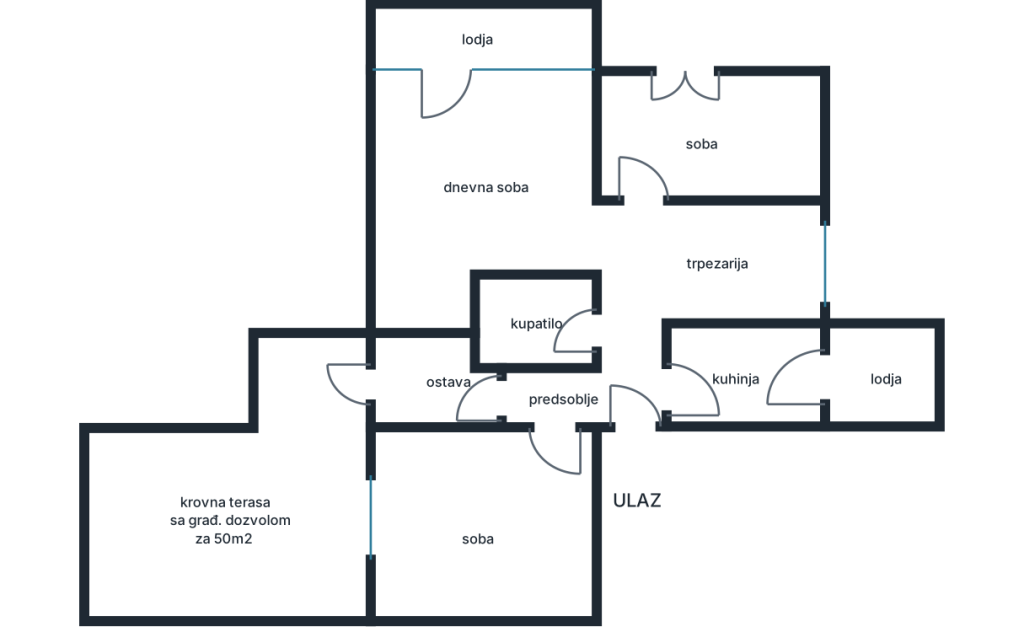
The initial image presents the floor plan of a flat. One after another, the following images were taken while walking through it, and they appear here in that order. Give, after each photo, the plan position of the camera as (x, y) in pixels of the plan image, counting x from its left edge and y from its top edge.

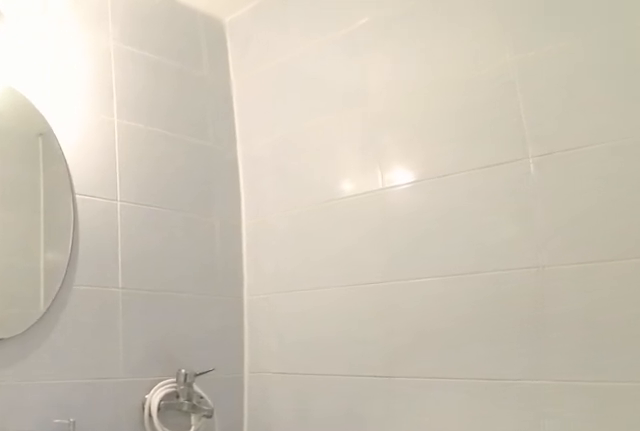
(572, 343)
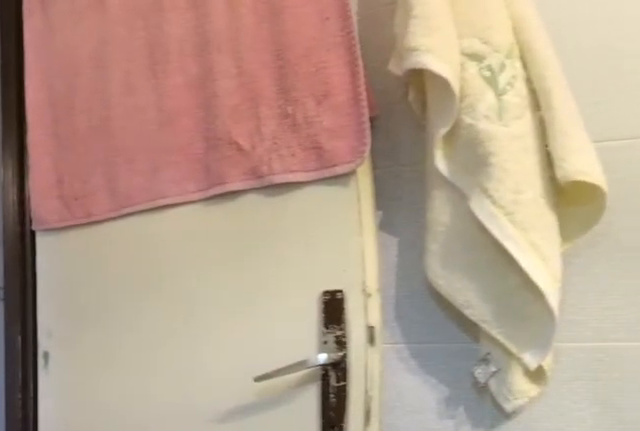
(486, 323)
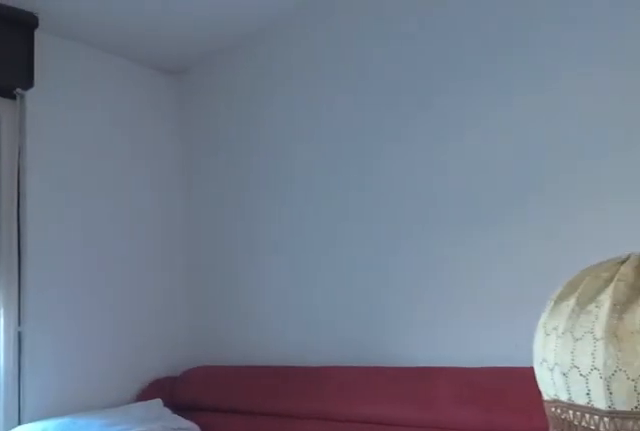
(632, 212)
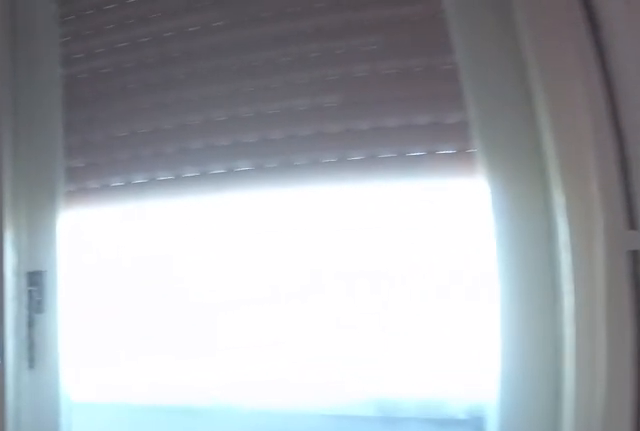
(718, 133)
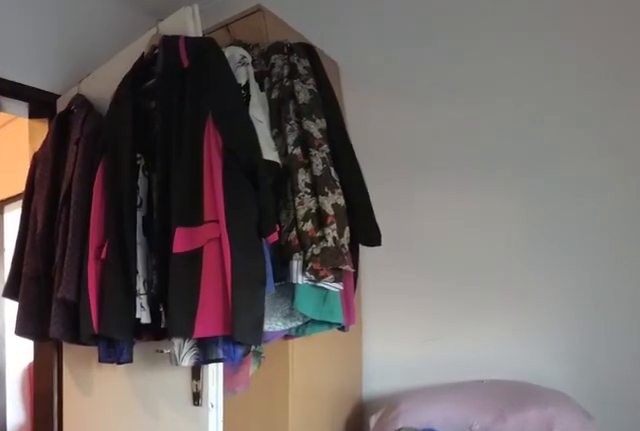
(693, 123)
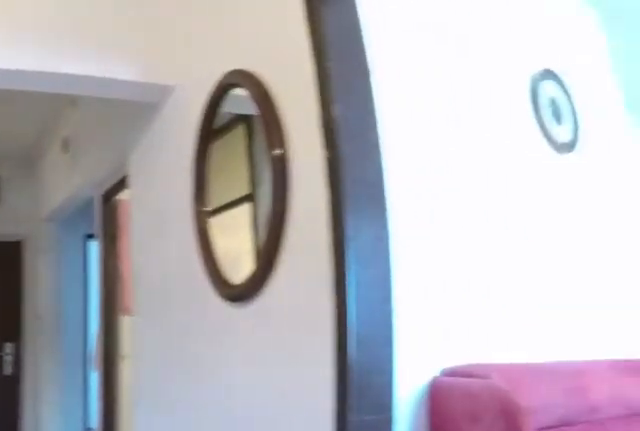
(623, 201)
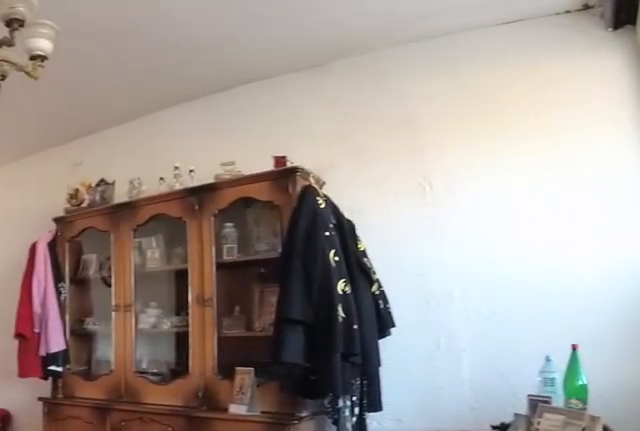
(566, 86)
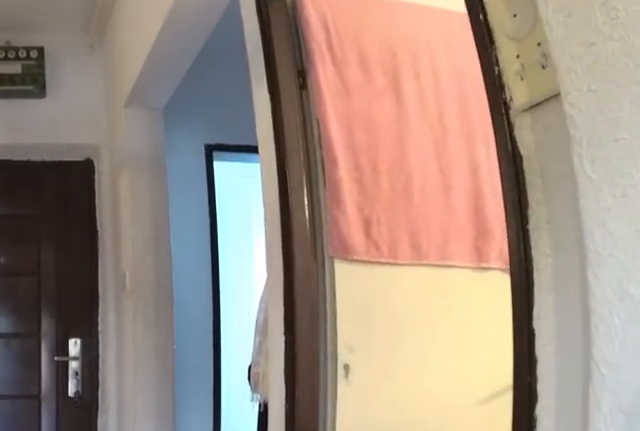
(634, 296)
